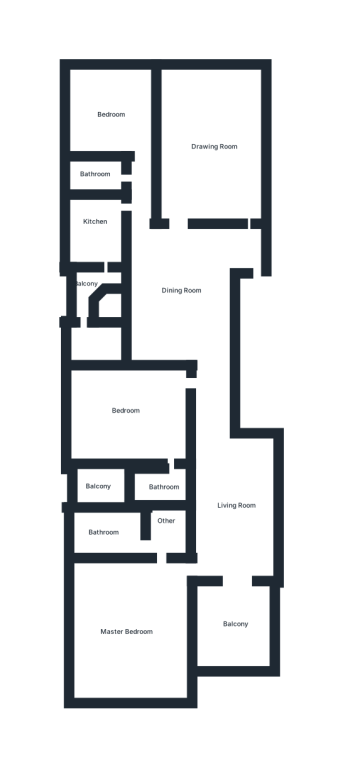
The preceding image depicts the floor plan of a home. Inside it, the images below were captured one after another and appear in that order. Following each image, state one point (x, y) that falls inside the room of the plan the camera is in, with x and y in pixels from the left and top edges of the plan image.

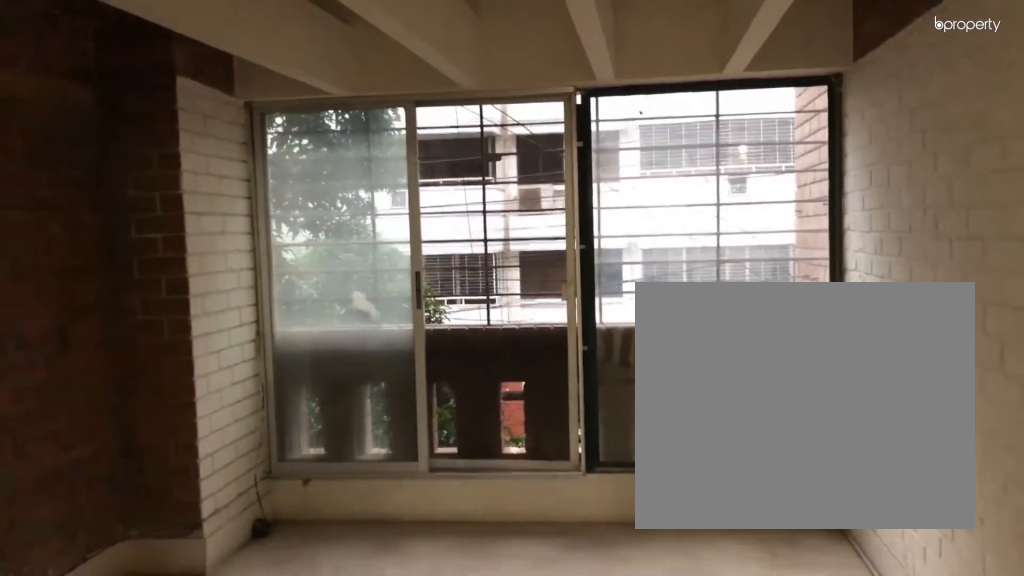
(233, 624)
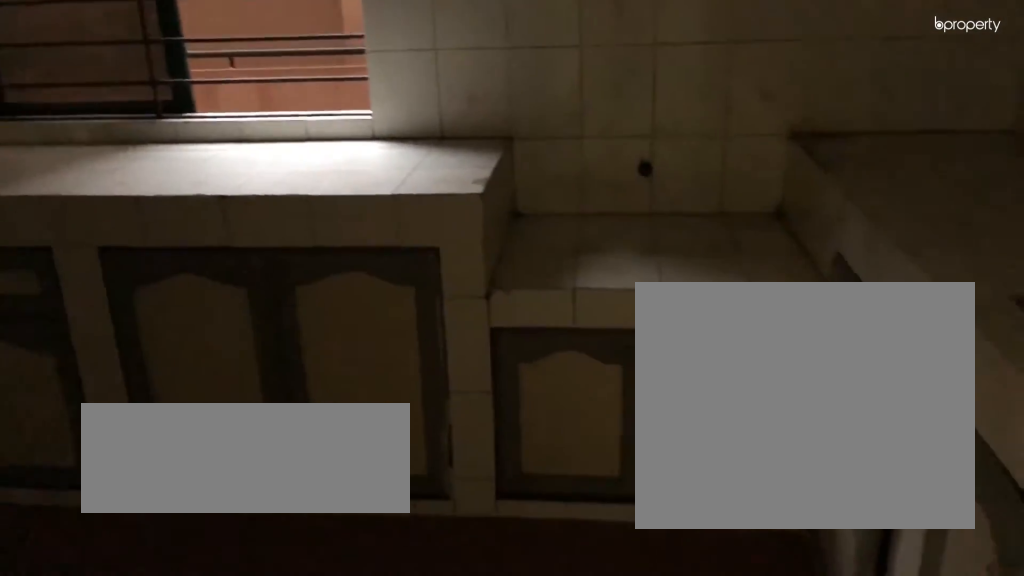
(100, 240)
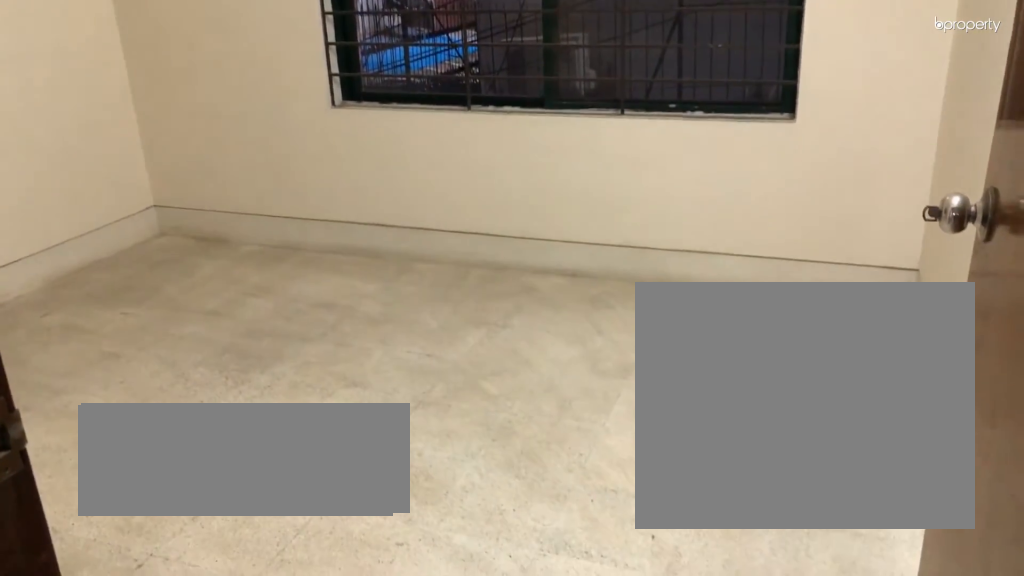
(112, 113)
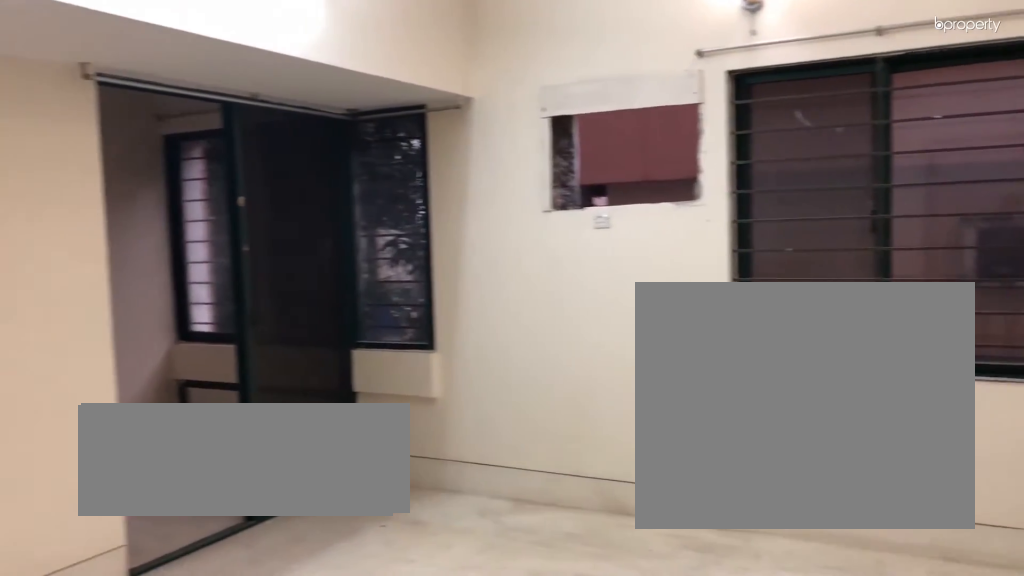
(129, 406)
